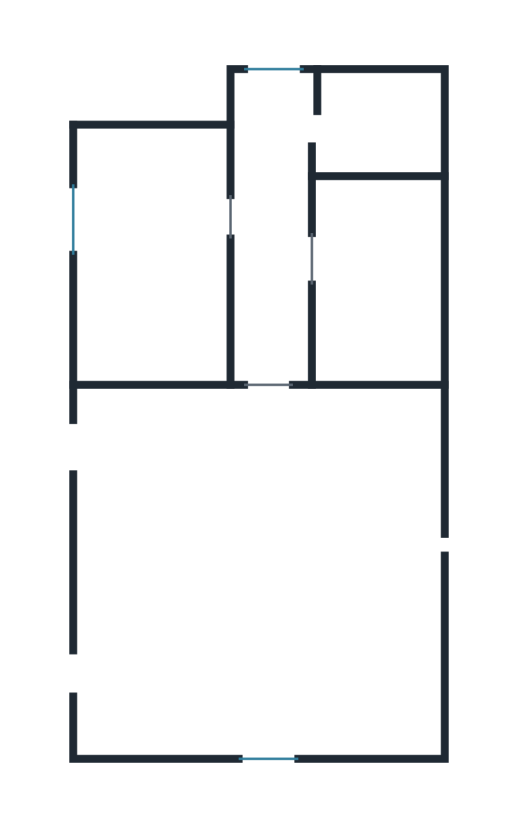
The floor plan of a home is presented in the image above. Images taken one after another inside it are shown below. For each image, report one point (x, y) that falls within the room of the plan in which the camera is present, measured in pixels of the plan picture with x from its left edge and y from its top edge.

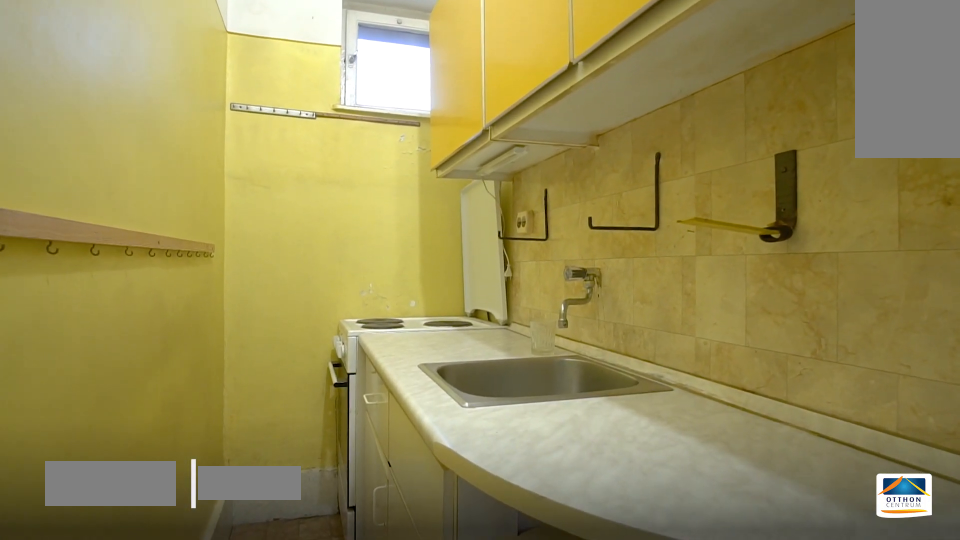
(382, 118)
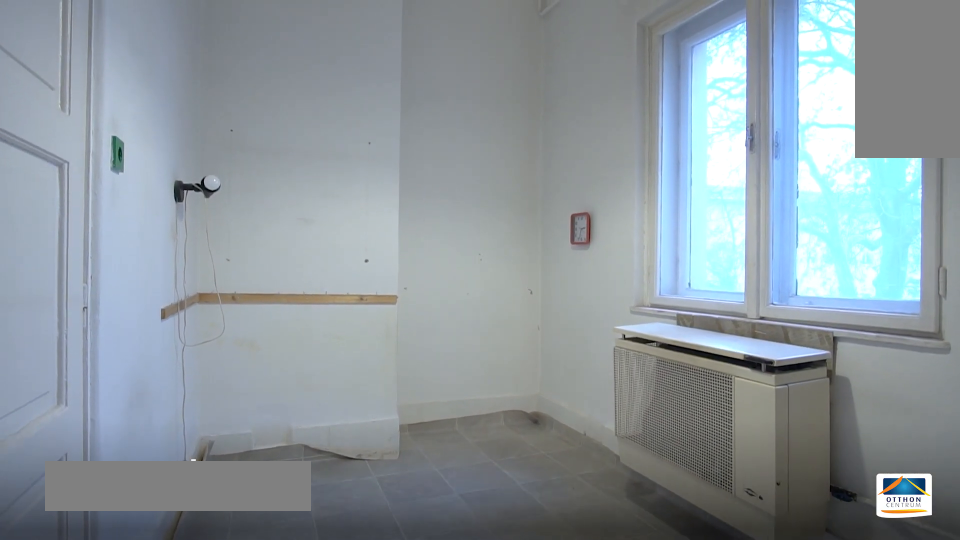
(149, 271)
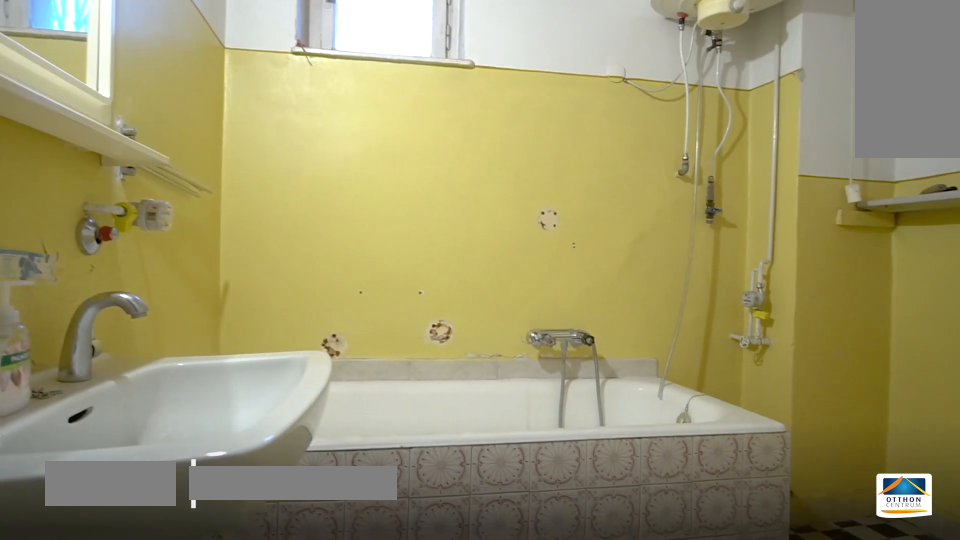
(373, 279)
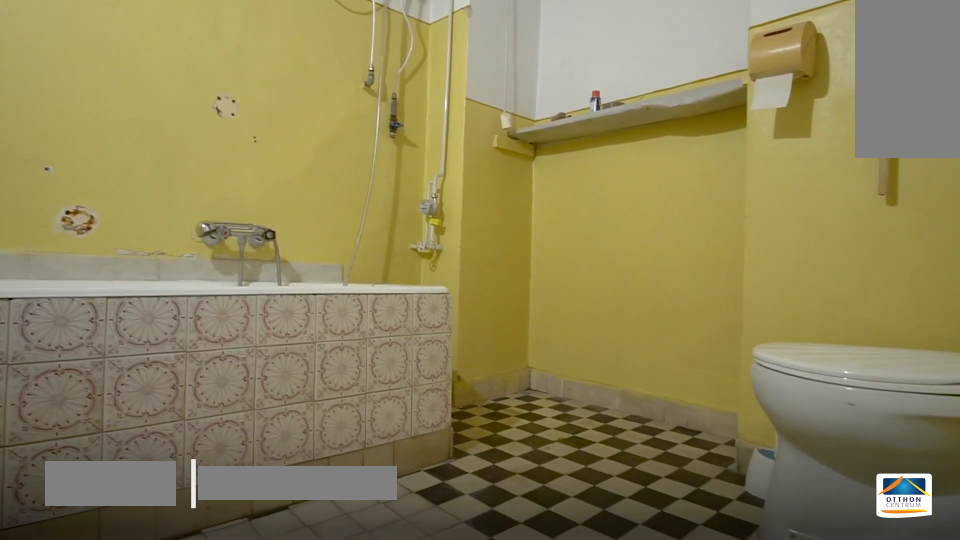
(373, 279)
